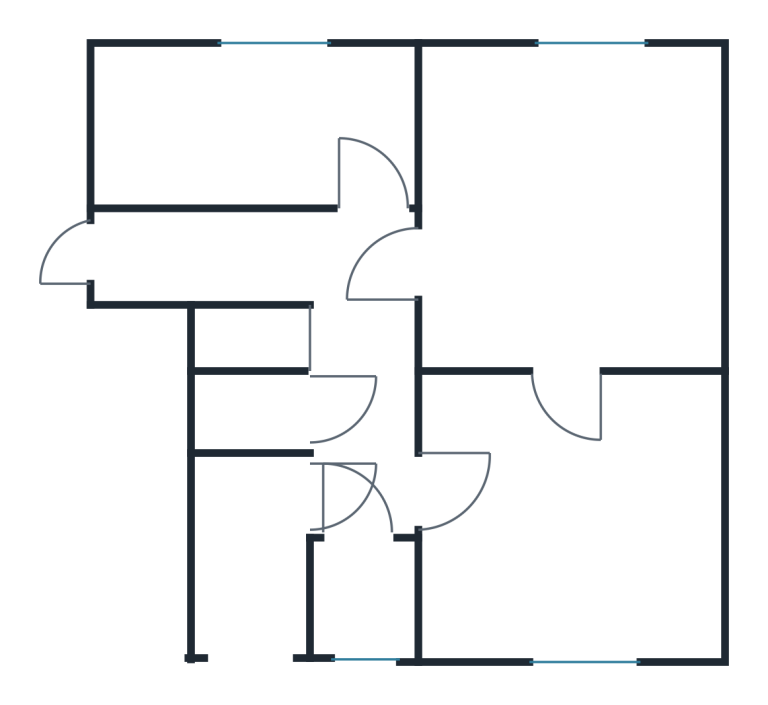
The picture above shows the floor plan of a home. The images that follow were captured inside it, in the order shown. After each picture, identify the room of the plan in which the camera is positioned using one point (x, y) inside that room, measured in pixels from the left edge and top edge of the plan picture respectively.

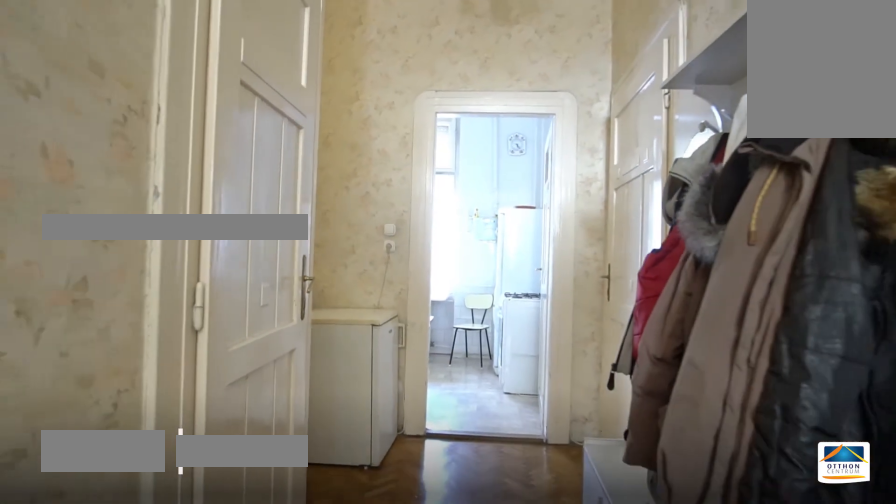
(366, 410)
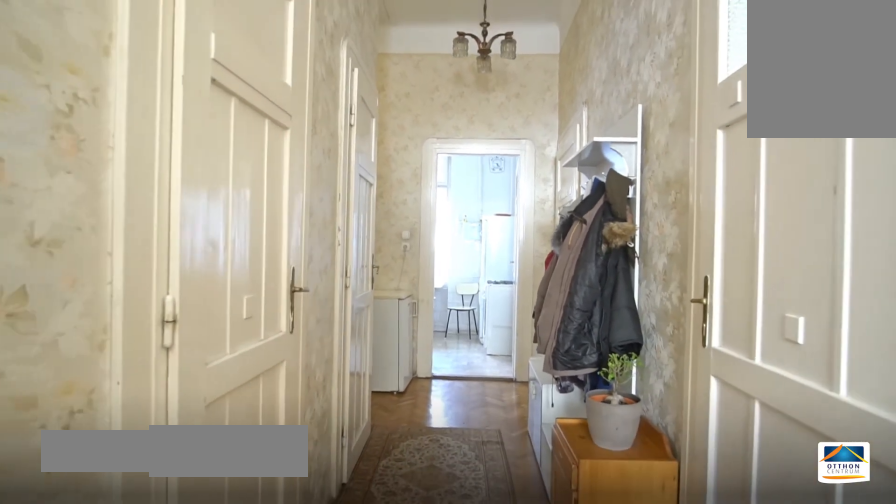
(366, 411)
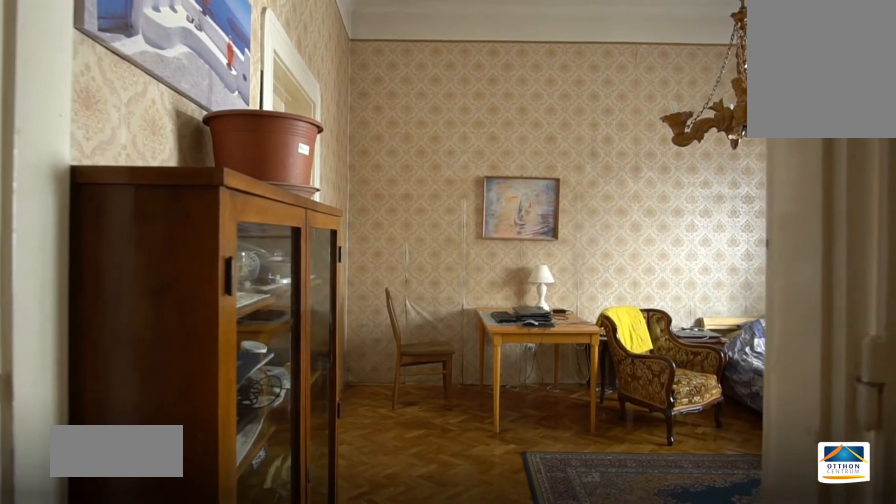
(588, 538)
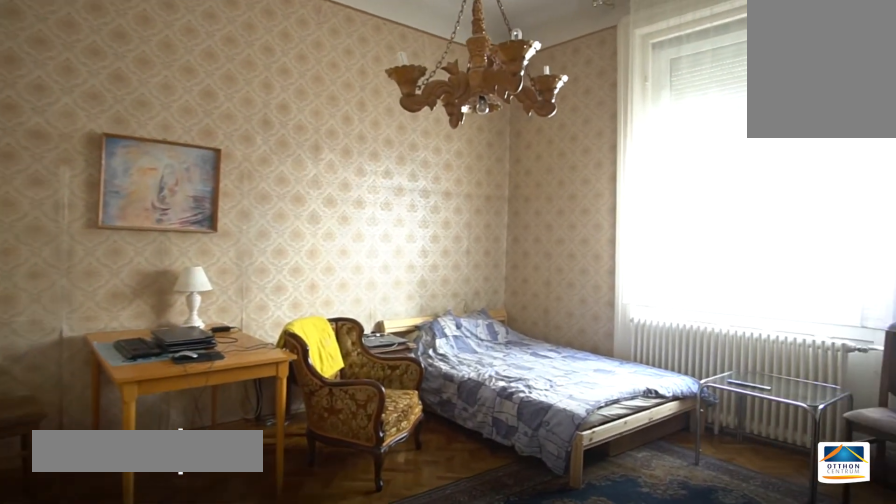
(588, 539)
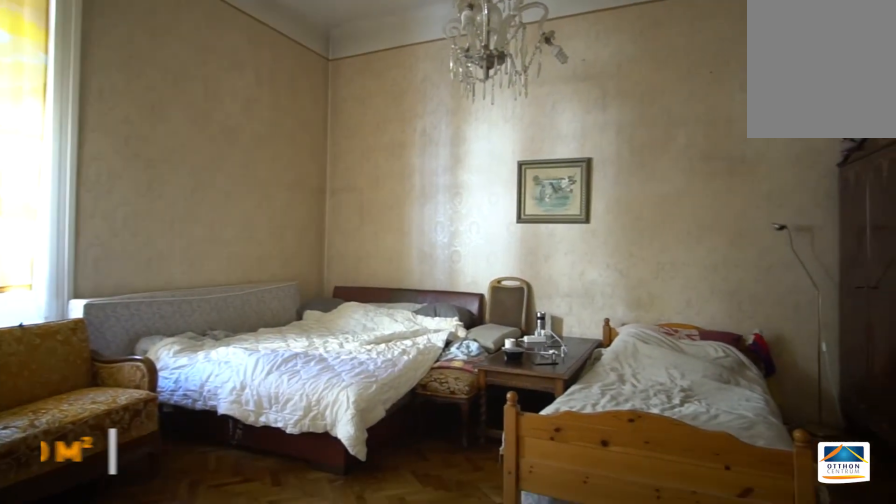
(587, 214)
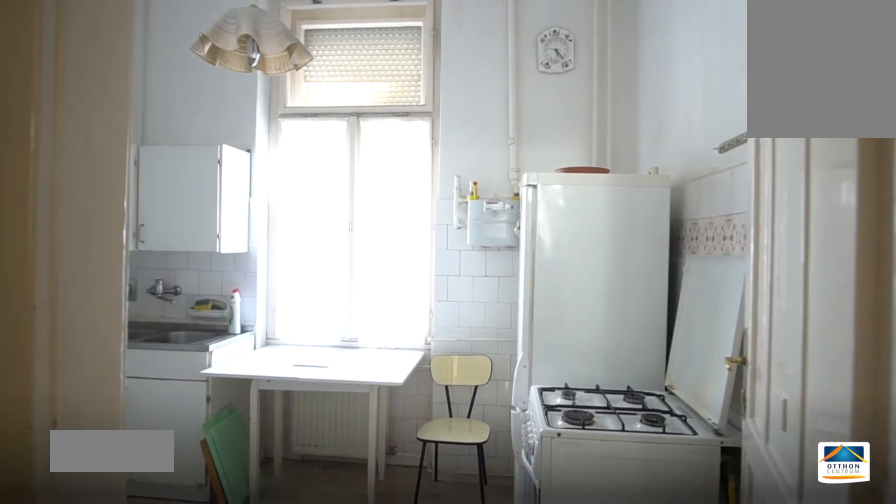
(254, 134)
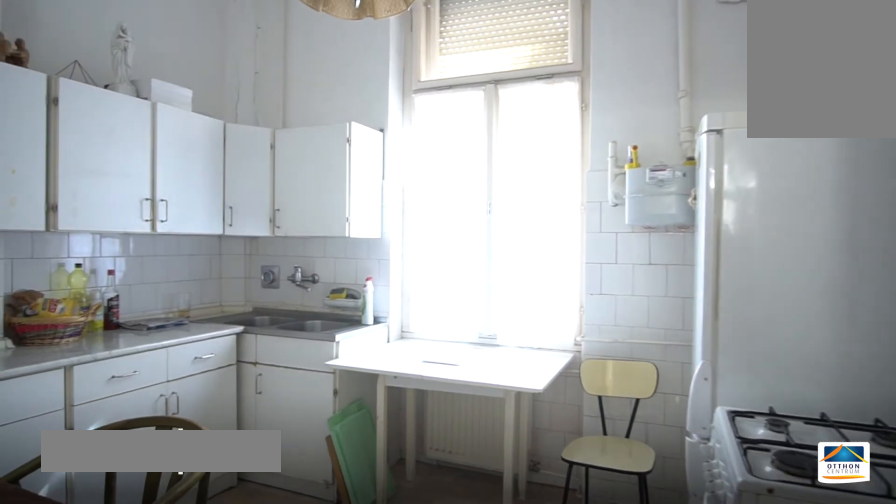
(255, 134)
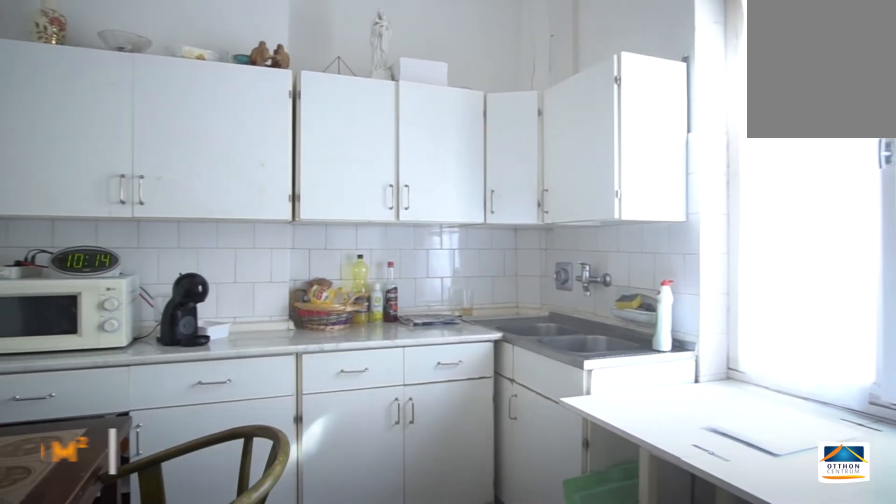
(256, 133)
